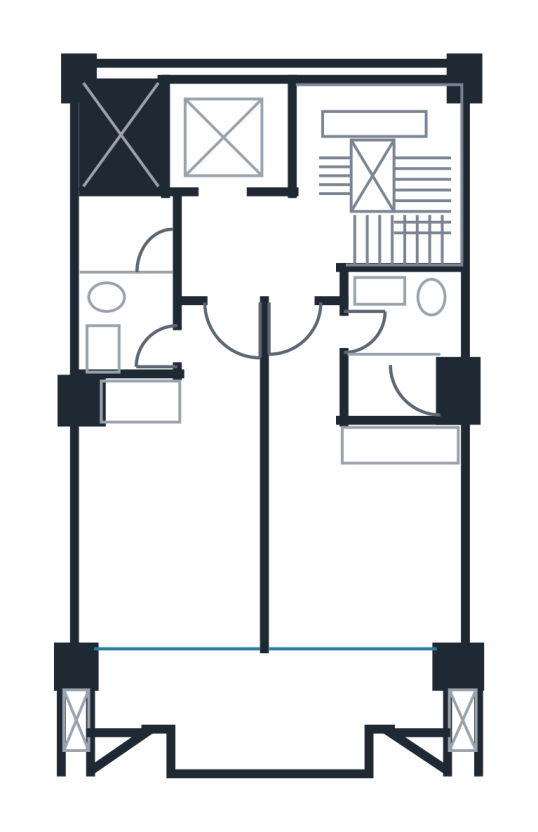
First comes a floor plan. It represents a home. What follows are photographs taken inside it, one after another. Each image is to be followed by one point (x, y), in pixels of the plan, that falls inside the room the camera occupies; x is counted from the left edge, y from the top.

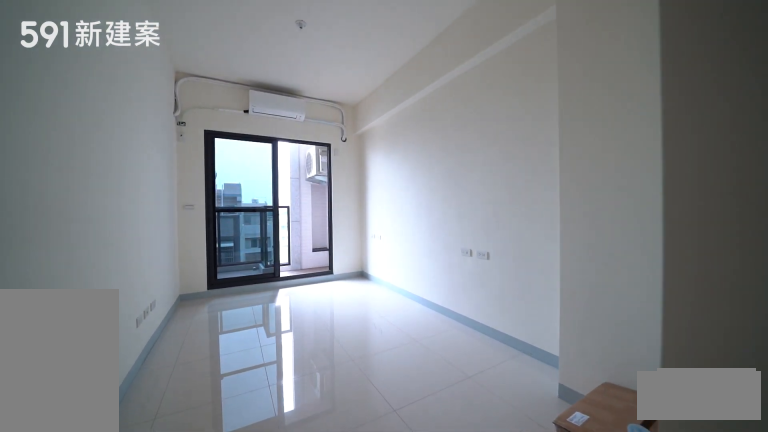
(174, 494)
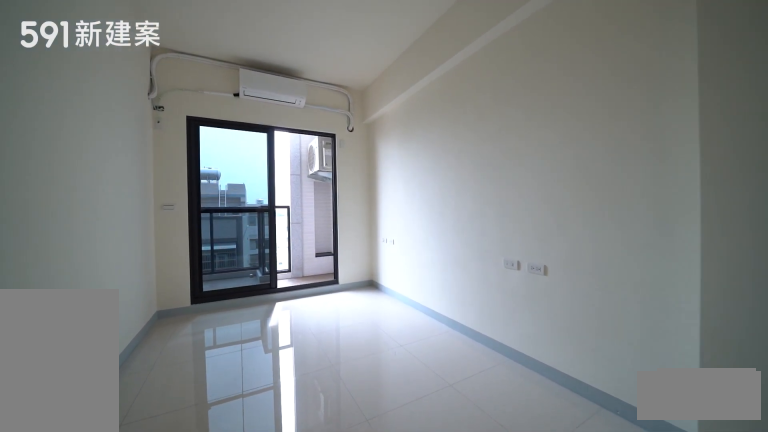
(174, 494)
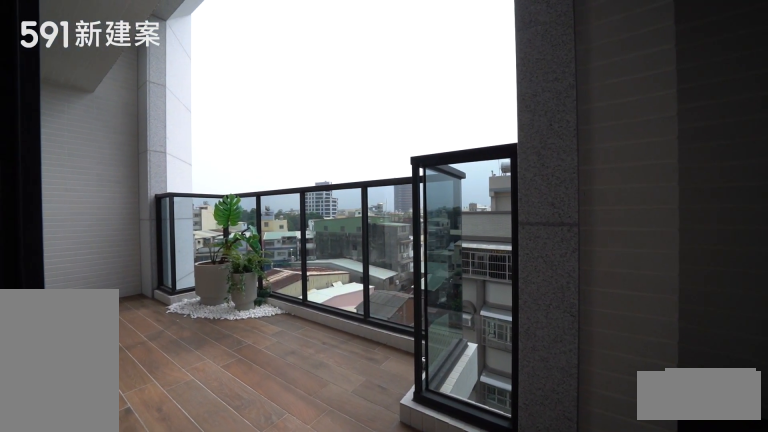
(269, 702)
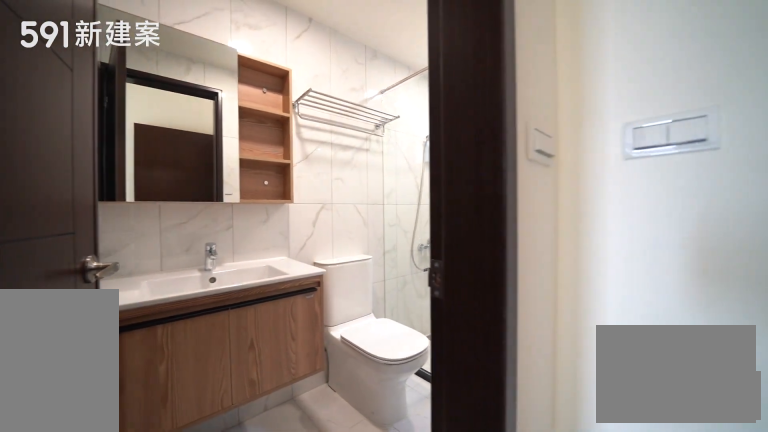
(128, 282)
